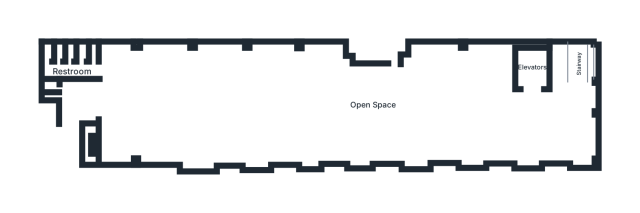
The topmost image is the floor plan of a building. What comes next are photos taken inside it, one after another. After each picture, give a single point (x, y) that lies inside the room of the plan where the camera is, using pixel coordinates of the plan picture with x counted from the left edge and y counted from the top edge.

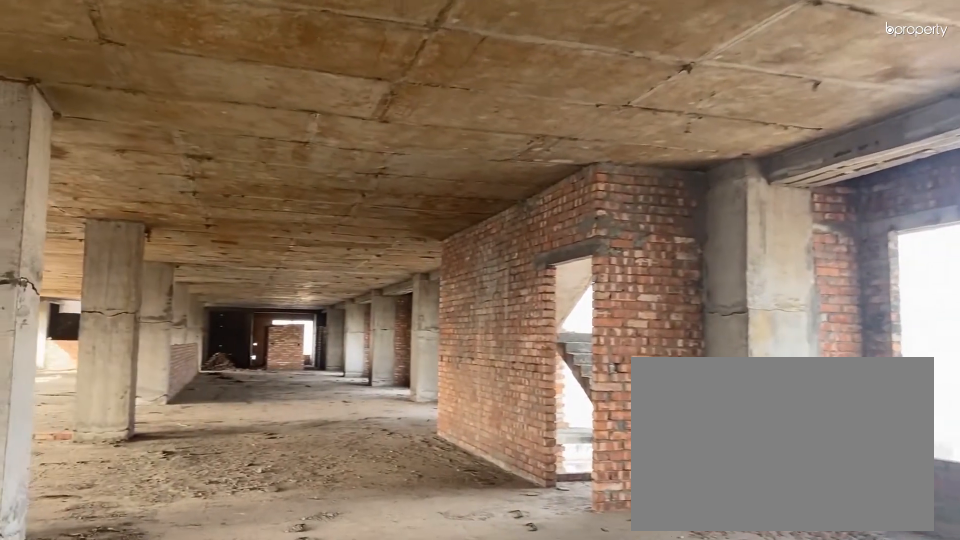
(404, 88)
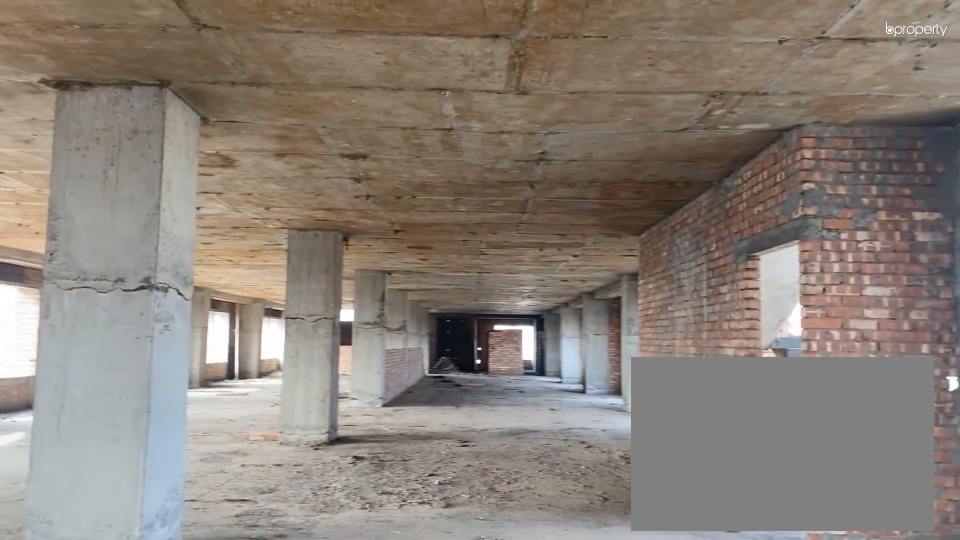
(404, 88)
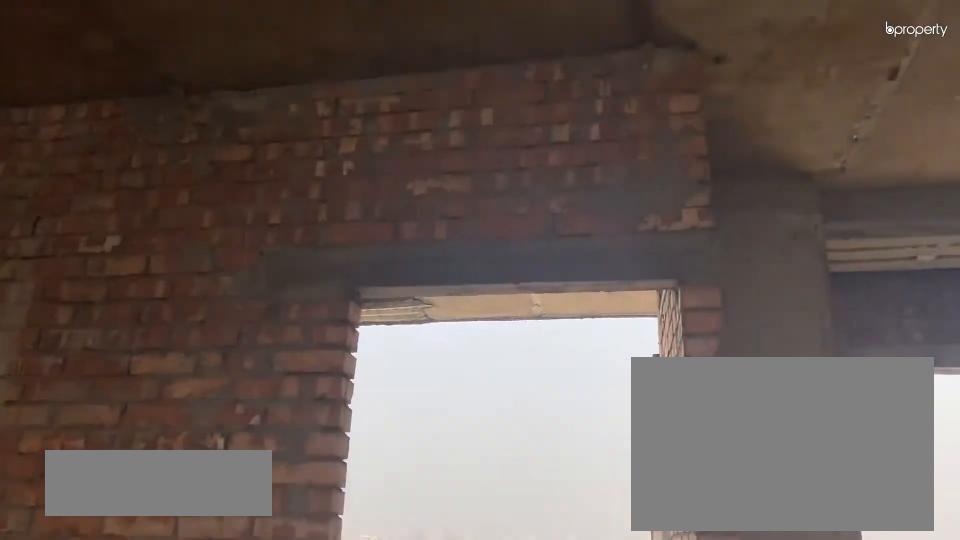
(397, 77)
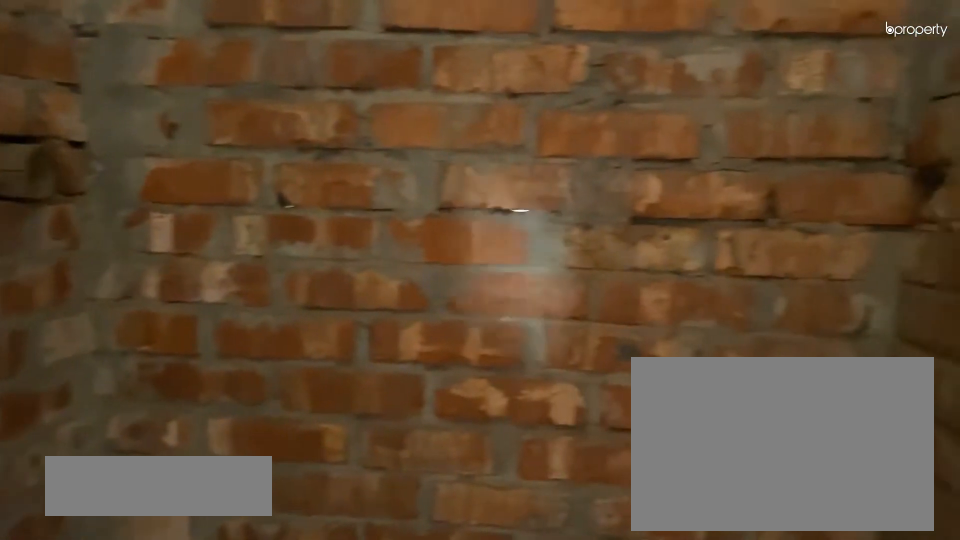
(84, 50)
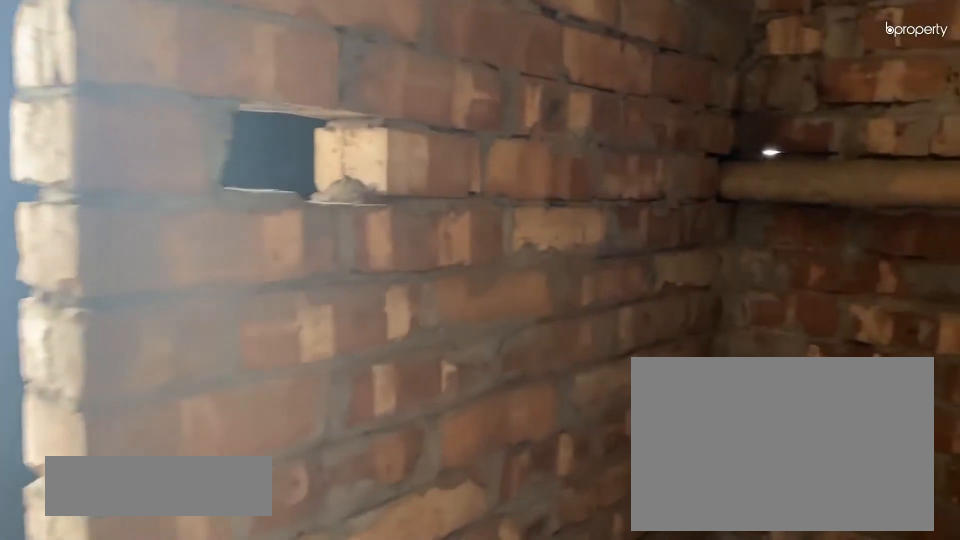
(70, 56)
